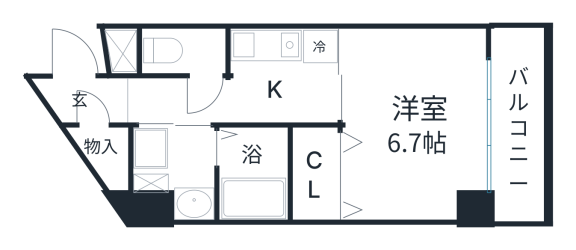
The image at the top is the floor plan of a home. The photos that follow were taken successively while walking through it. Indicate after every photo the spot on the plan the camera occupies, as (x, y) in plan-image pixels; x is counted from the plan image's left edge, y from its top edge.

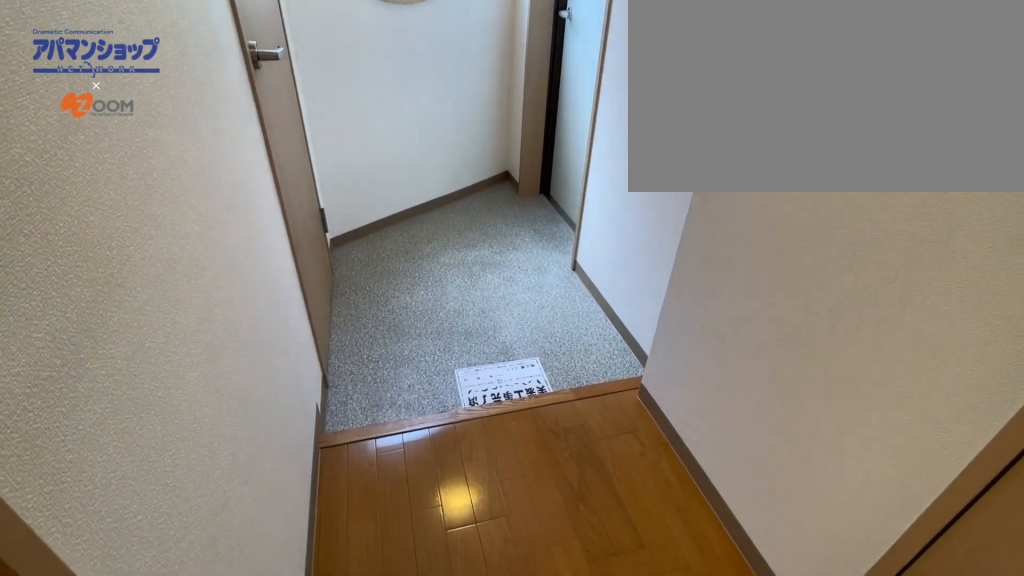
(133, 98)
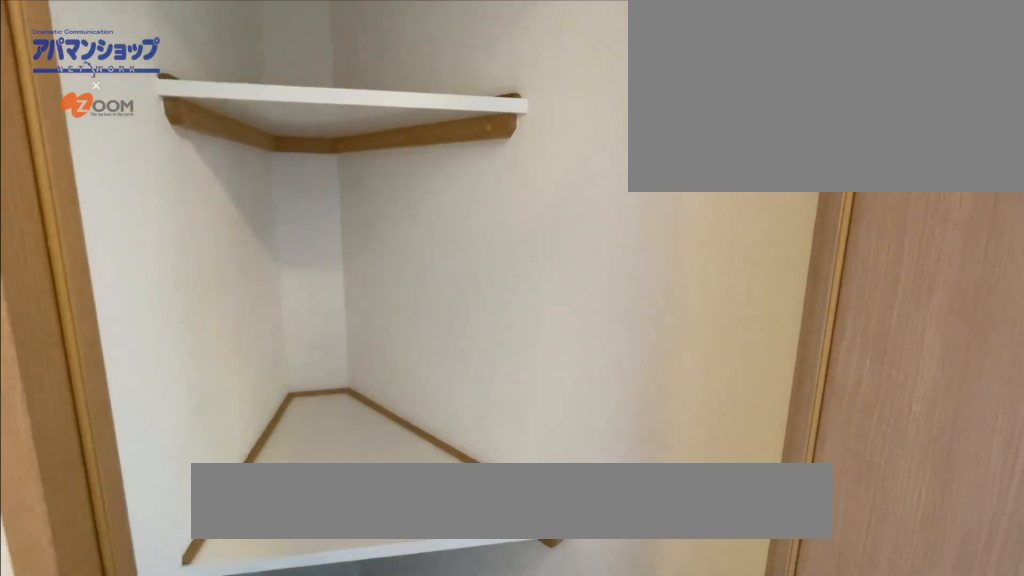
(90, 79)
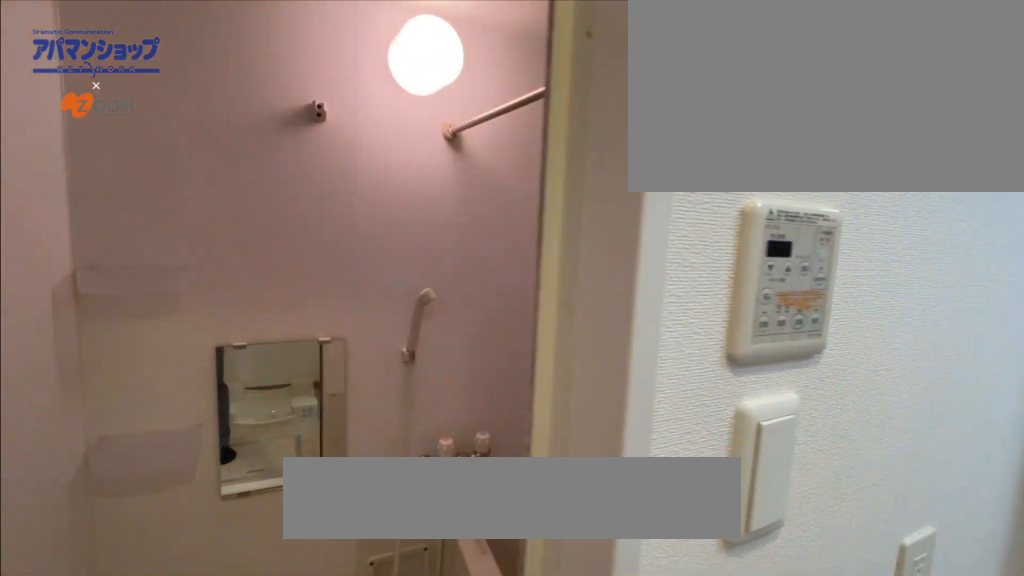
(198, 122)
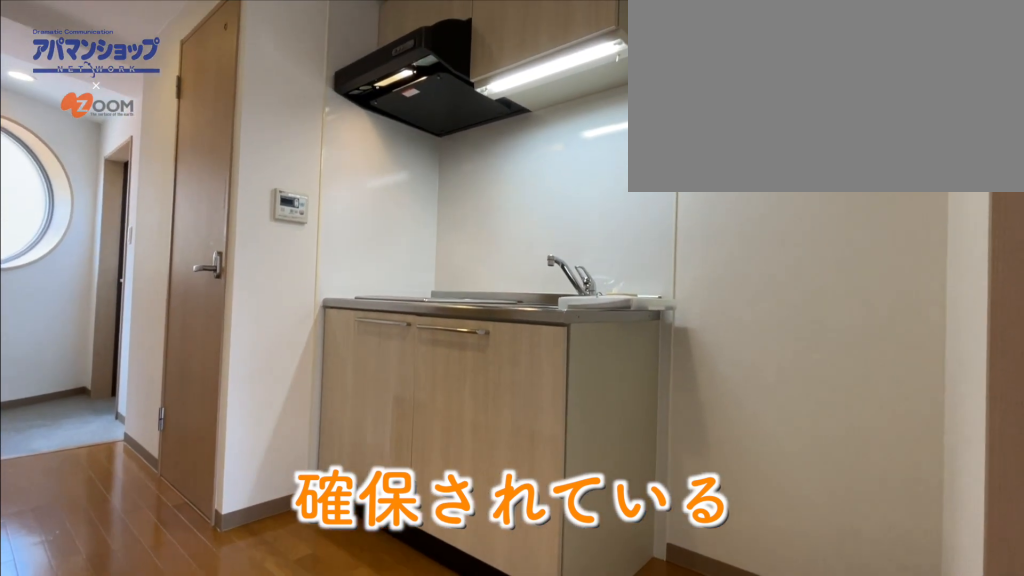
(359, 104)
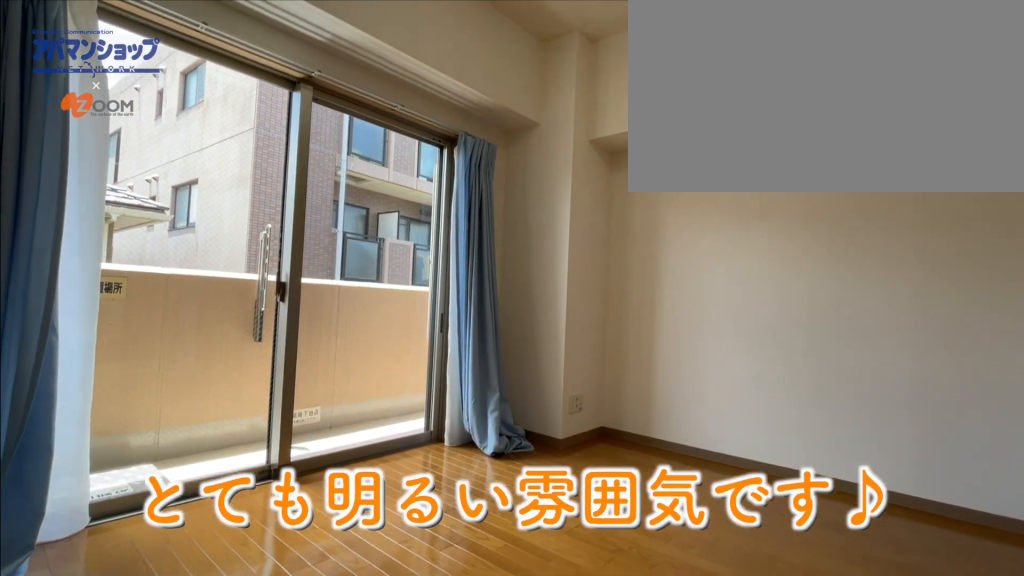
(358, 43)
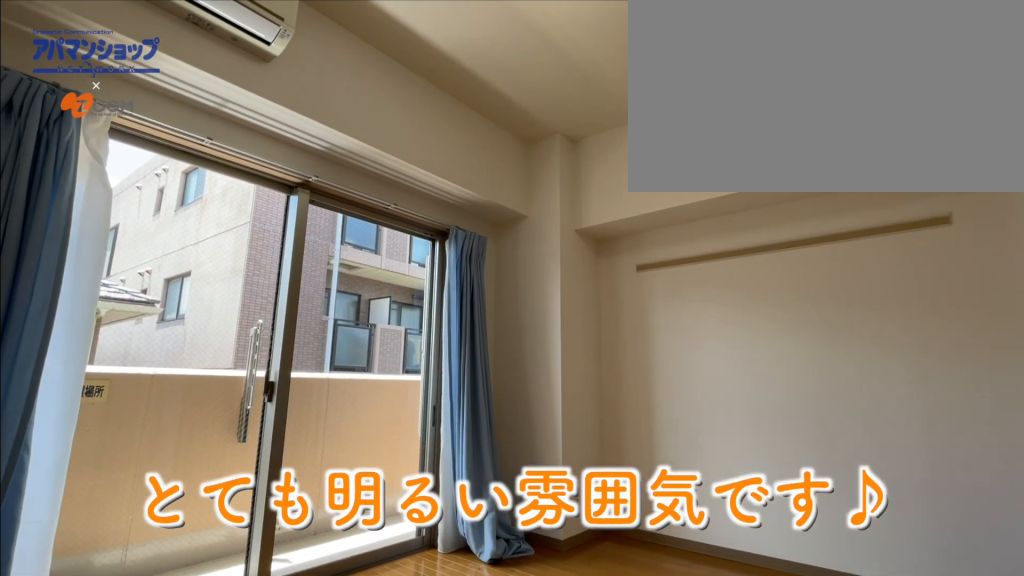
(358, 43)
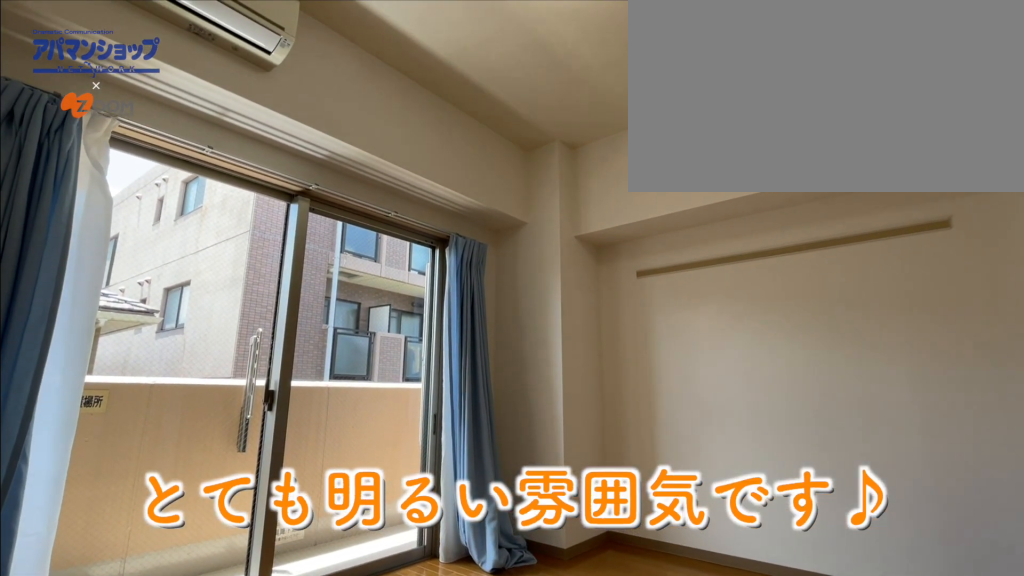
(358, 43)
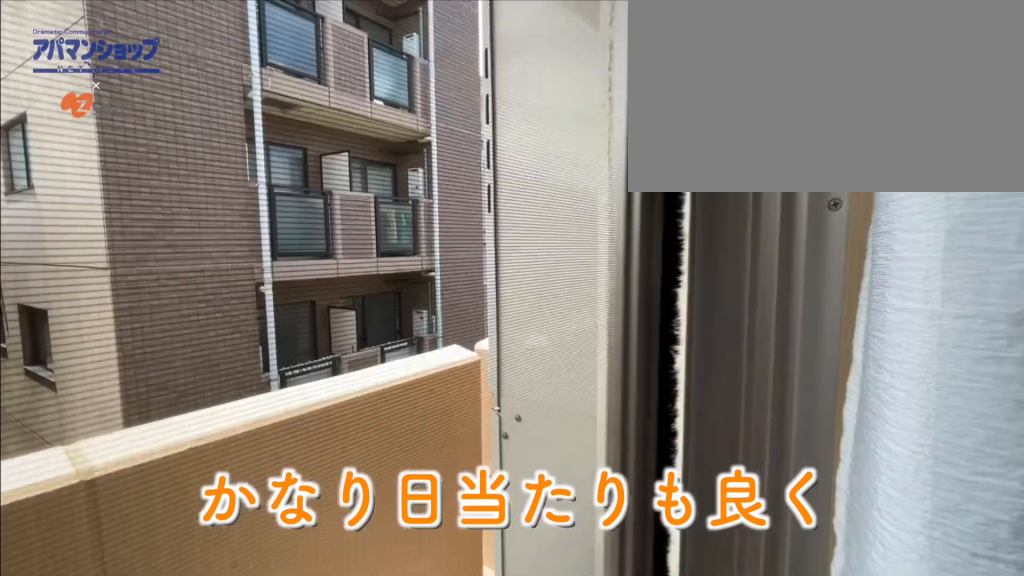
(474, 136)
